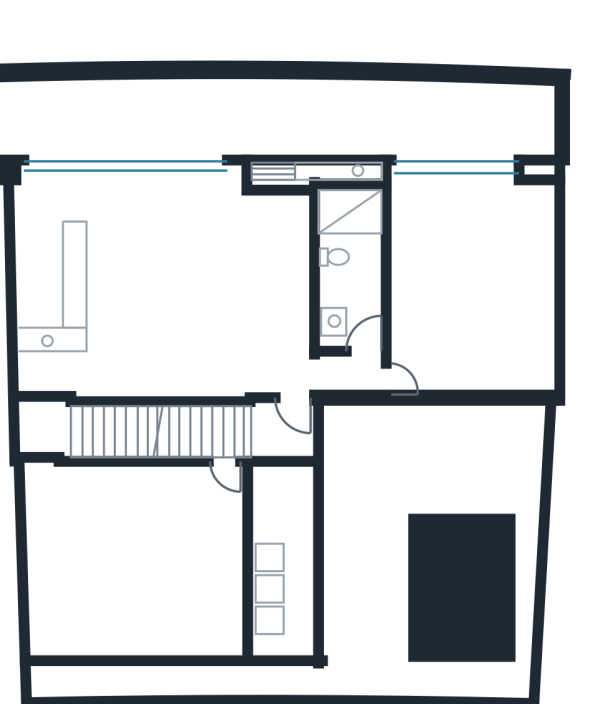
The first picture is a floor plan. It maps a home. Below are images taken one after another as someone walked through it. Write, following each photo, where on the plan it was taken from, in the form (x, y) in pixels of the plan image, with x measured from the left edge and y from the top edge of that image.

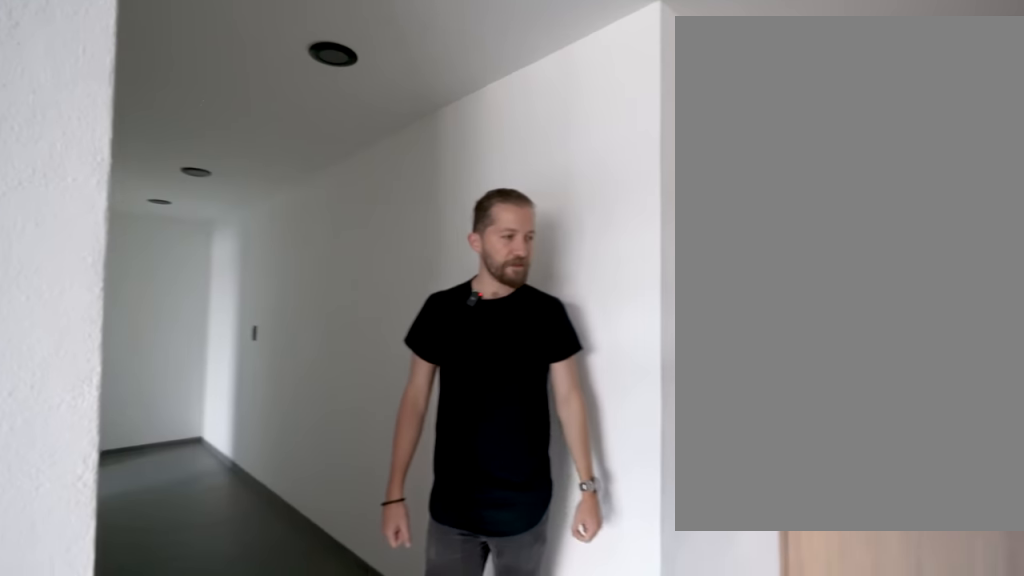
(288, 407)
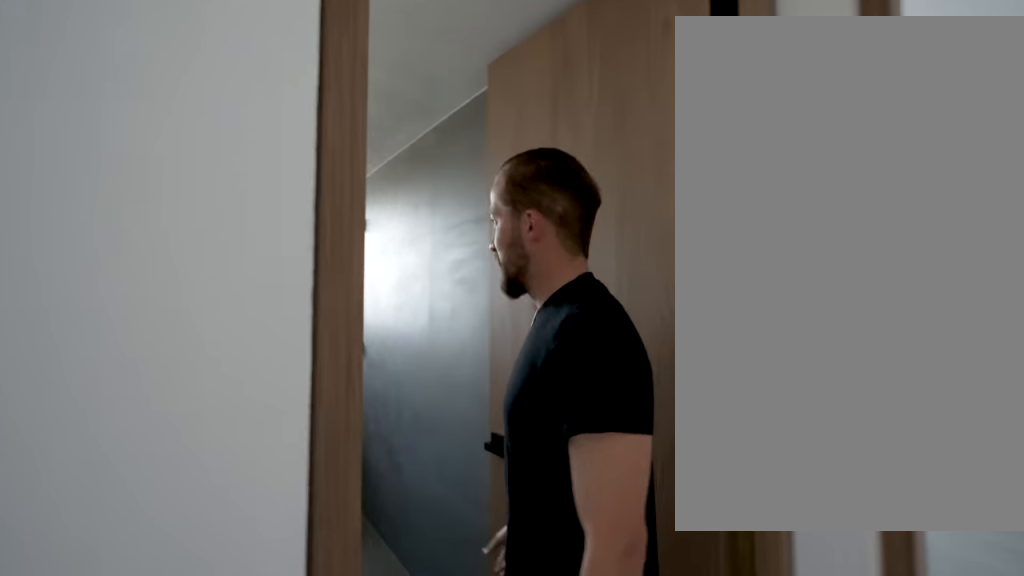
(319, 386)
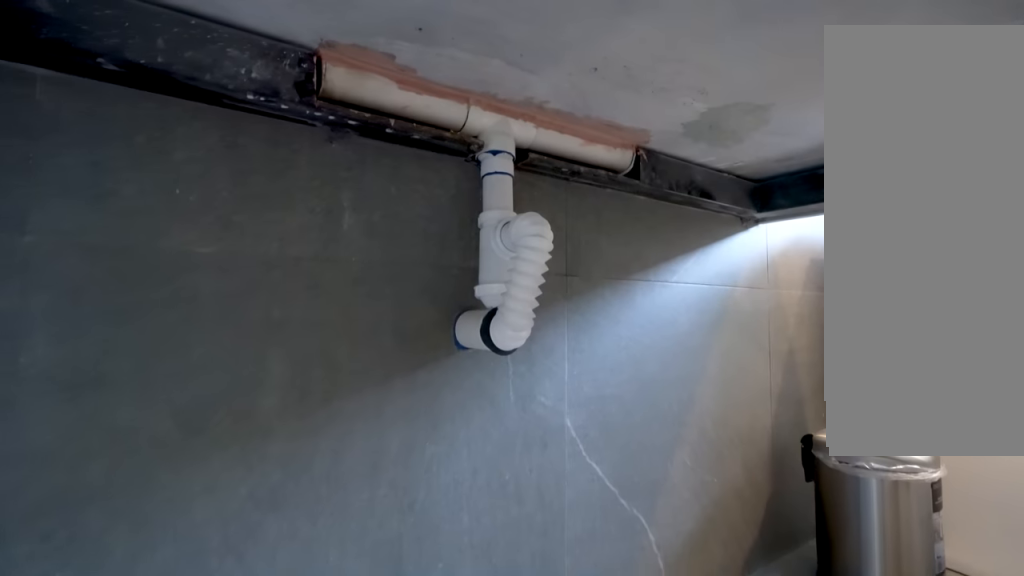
(354, 313)
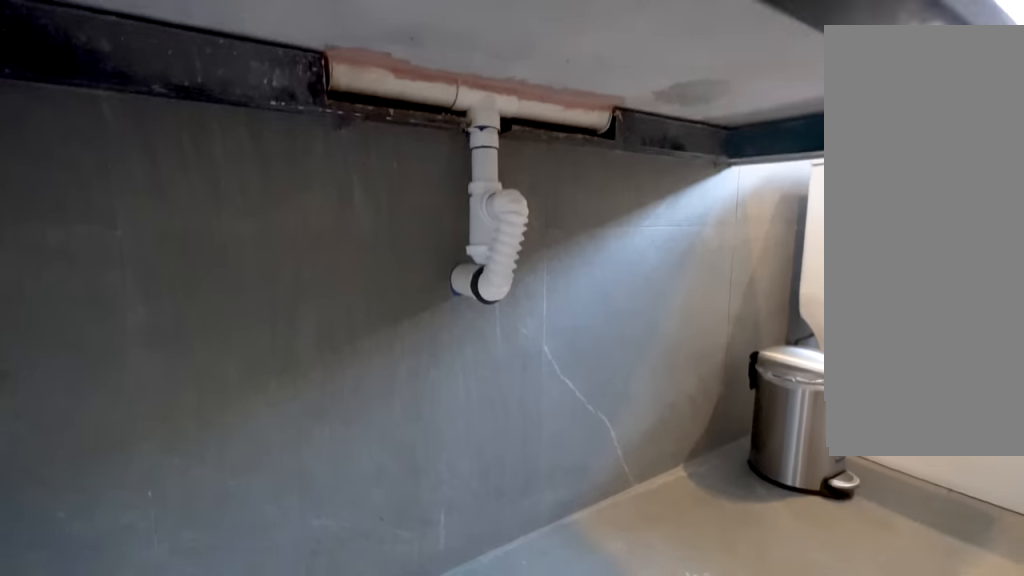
(354, 313)
